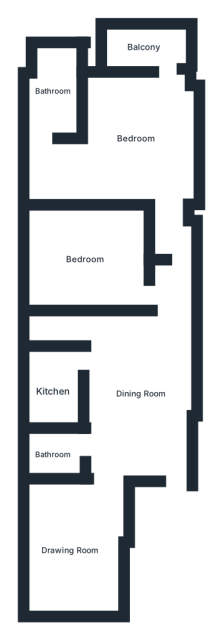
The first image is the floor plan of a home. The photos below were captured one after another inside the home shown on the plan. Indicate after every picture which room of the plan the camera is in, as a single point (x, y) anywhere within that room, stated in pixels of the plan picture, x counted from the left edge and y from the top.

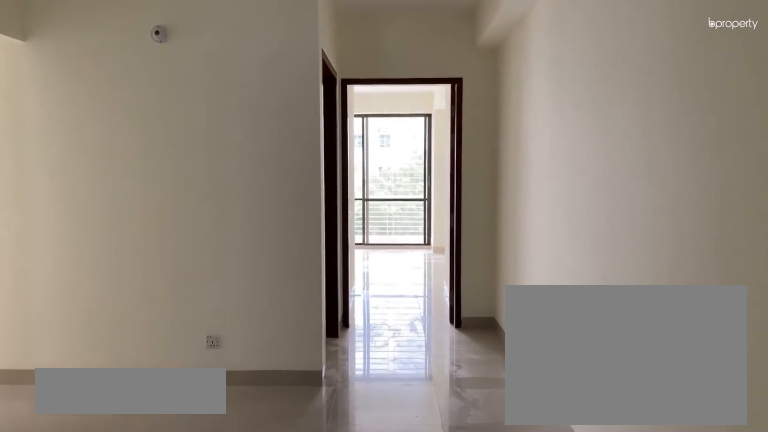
(140, 388)
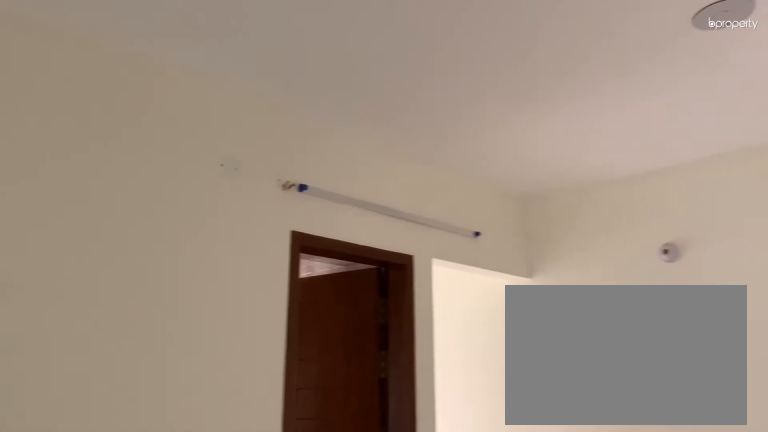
(140, 388)
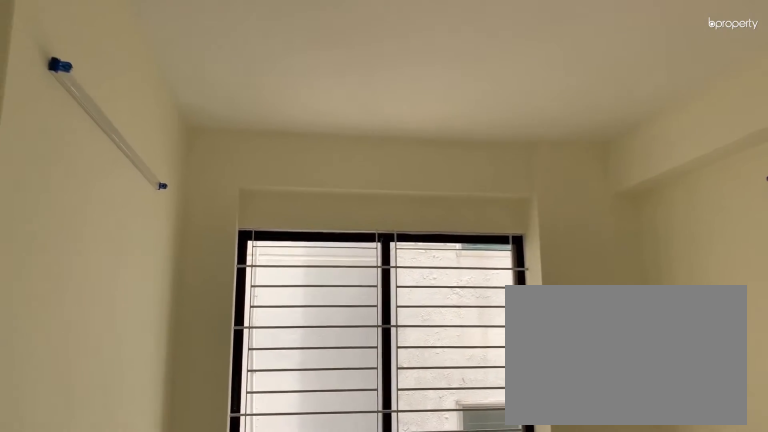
(70, 550)
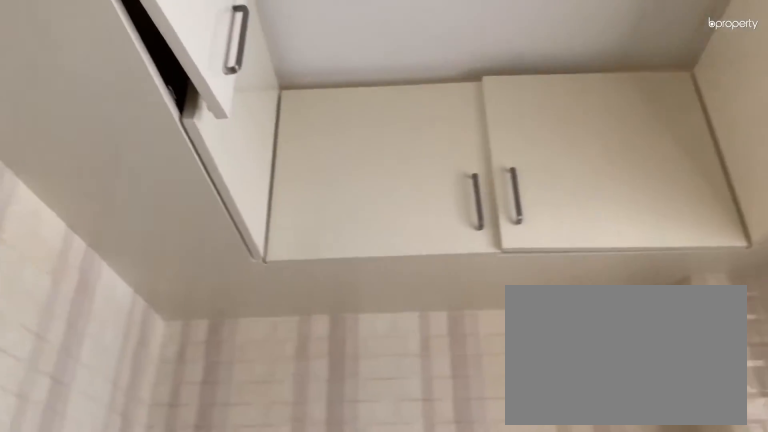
(53, 388)
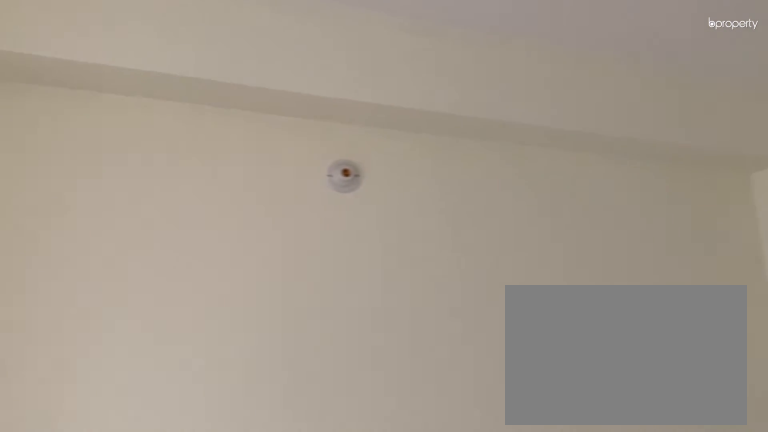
(85, 259)
